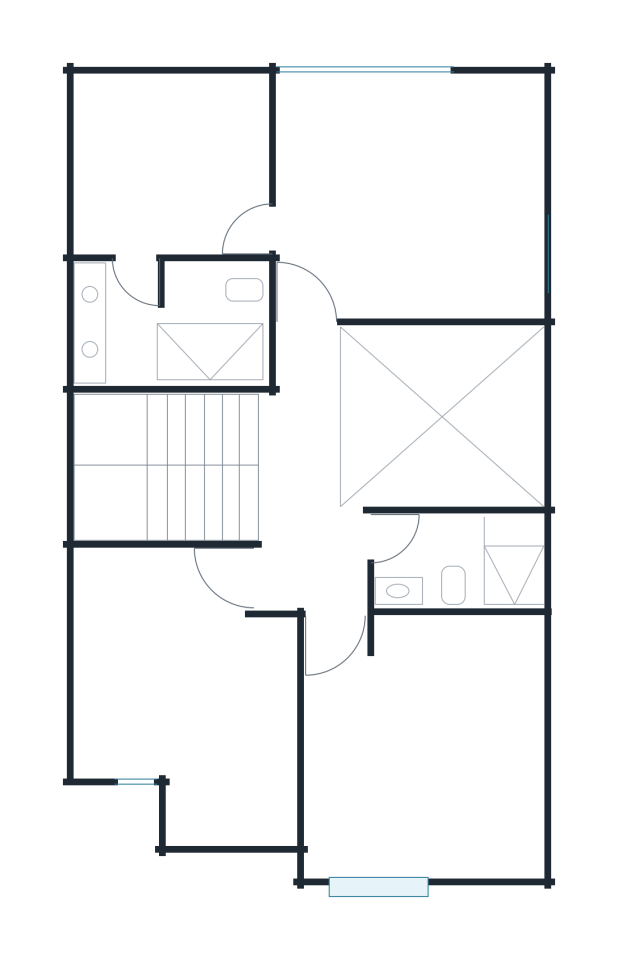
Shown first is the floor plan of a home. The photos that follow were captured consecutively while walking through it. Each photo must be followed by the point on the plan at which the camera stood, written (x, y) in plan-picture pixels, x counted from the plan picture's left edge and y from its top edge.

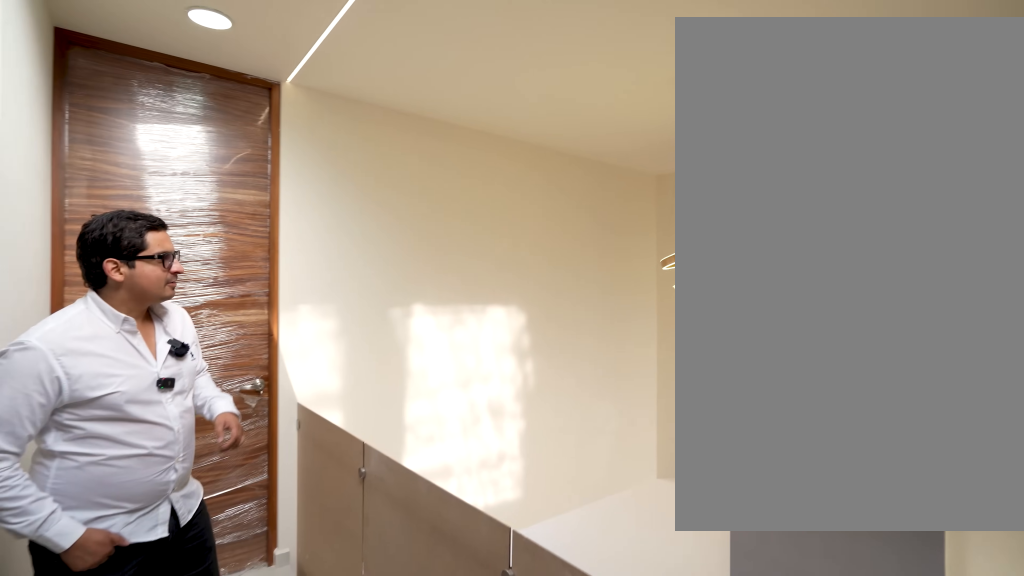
(310, 425)
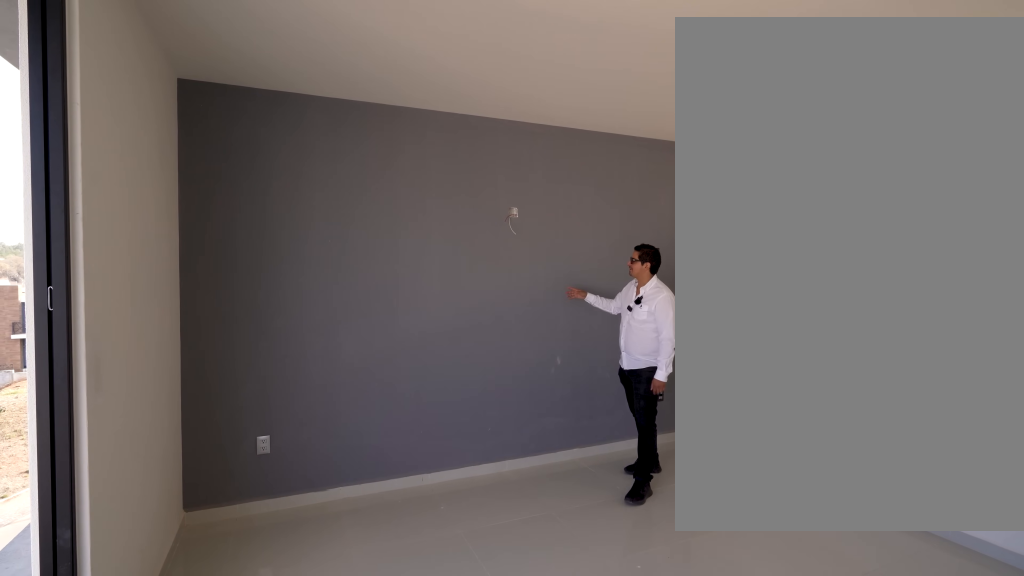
(344, 196)
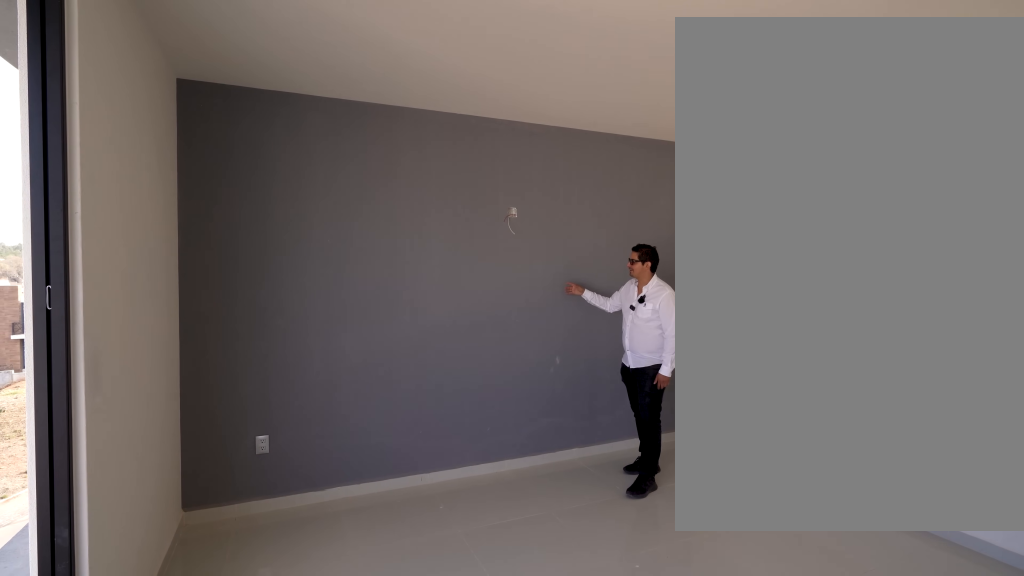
(339, 202)
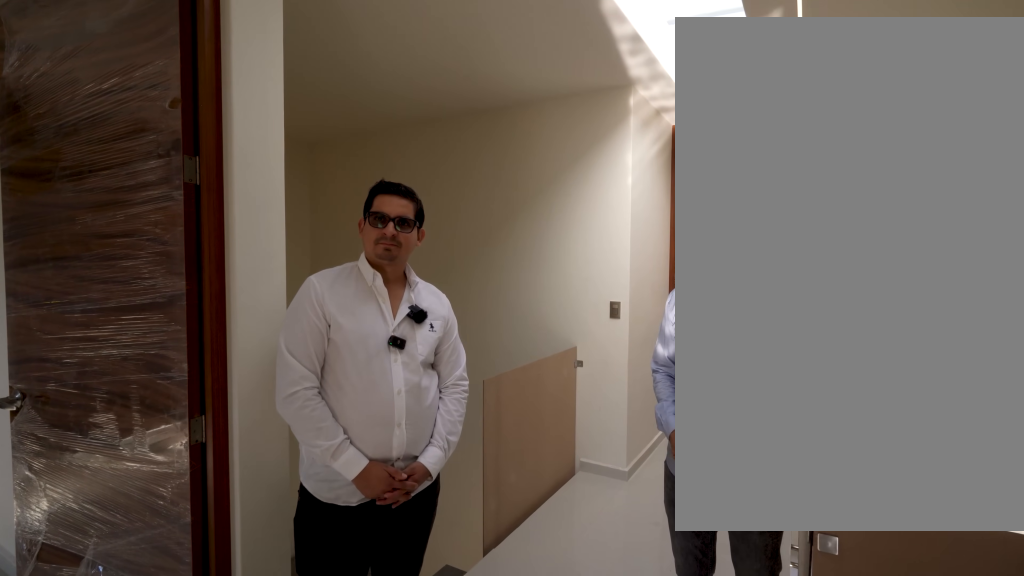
(335, 633)
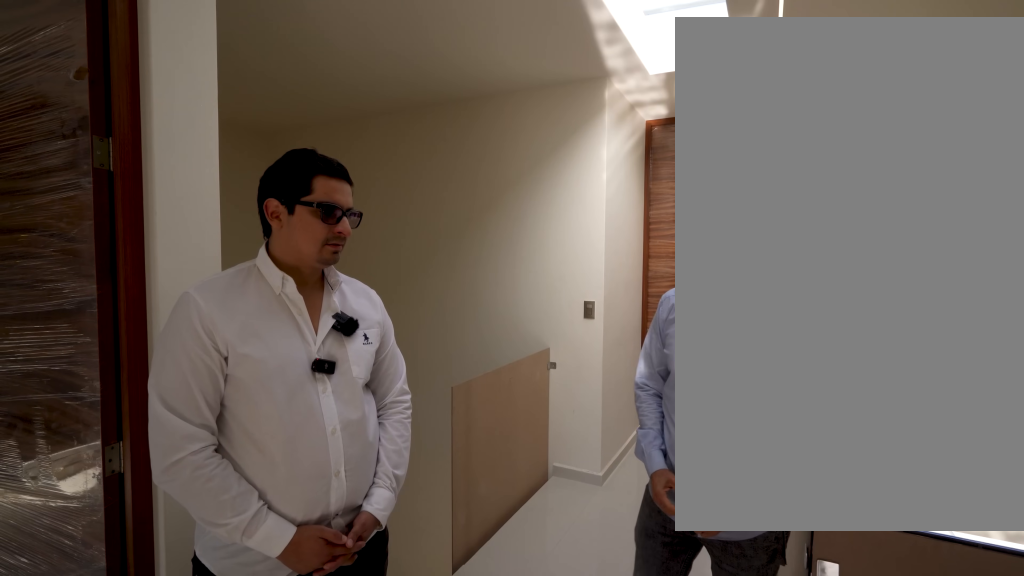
(335, 633)
